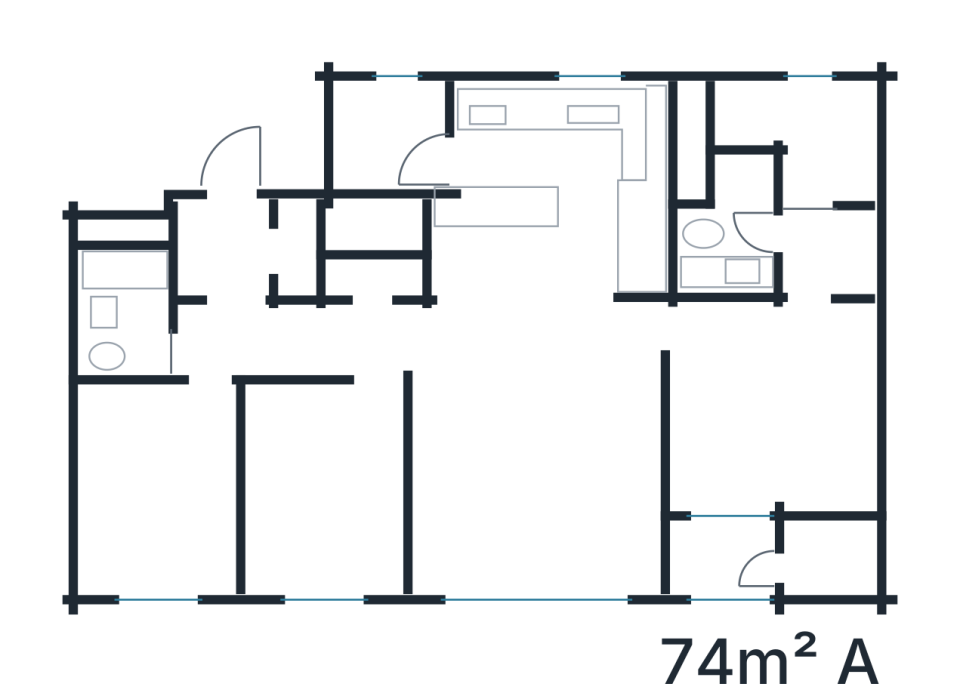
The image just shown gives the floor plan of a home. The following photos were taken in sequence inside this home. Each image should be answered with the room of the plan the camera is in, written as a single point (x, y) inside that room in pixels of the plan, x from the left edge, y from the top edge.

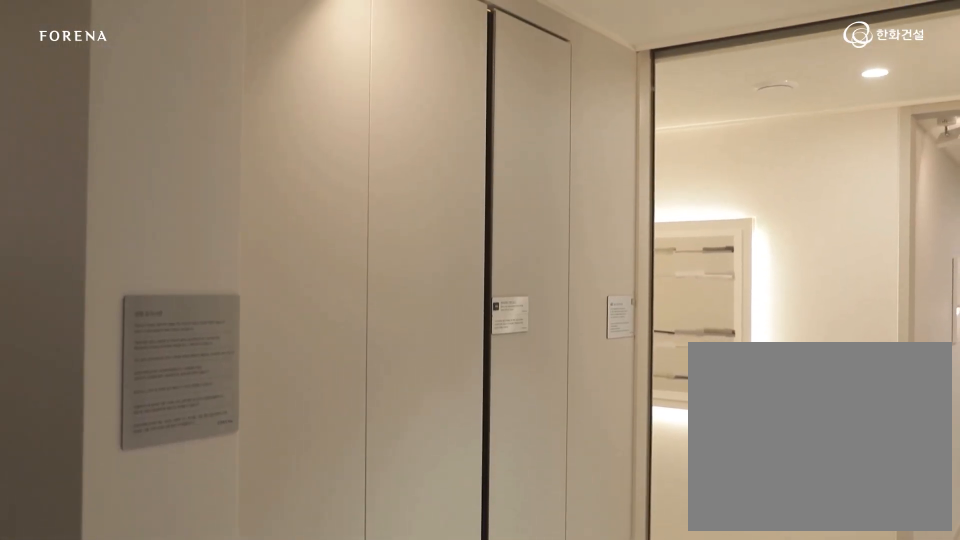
(235, 246)
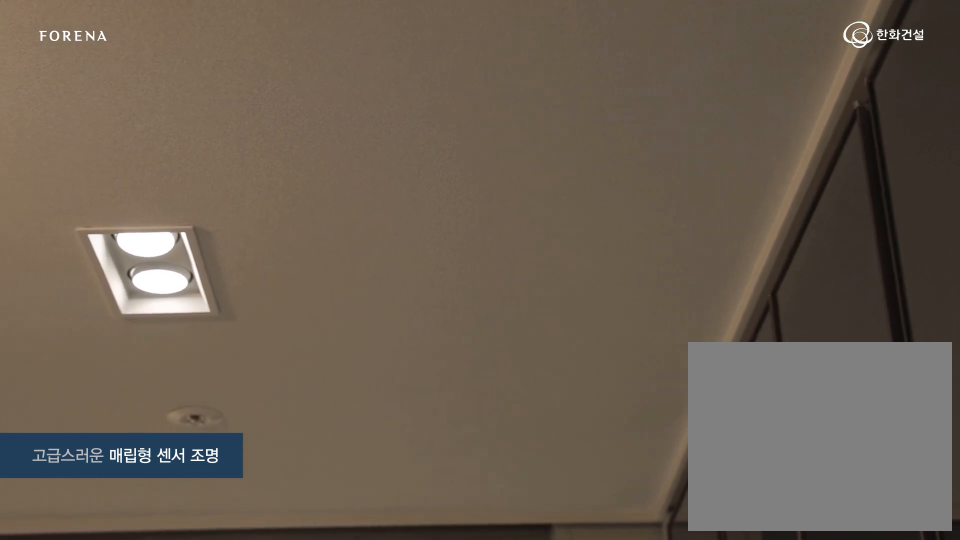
(235, 246)
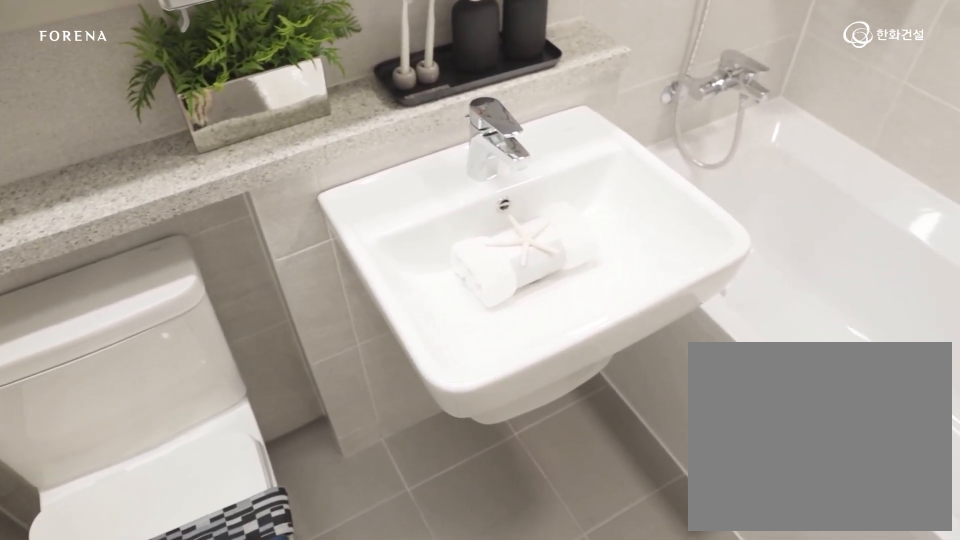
(161, 347)
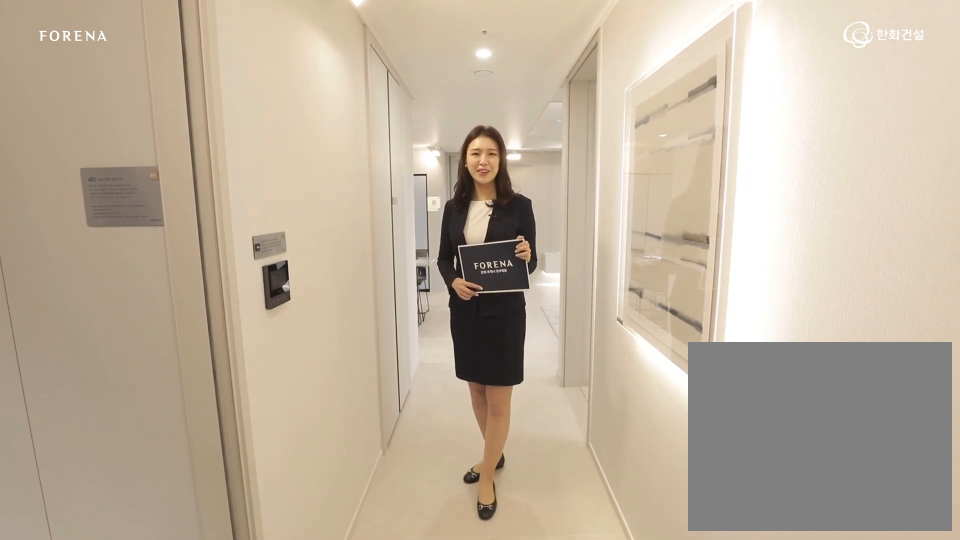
(342, 340)
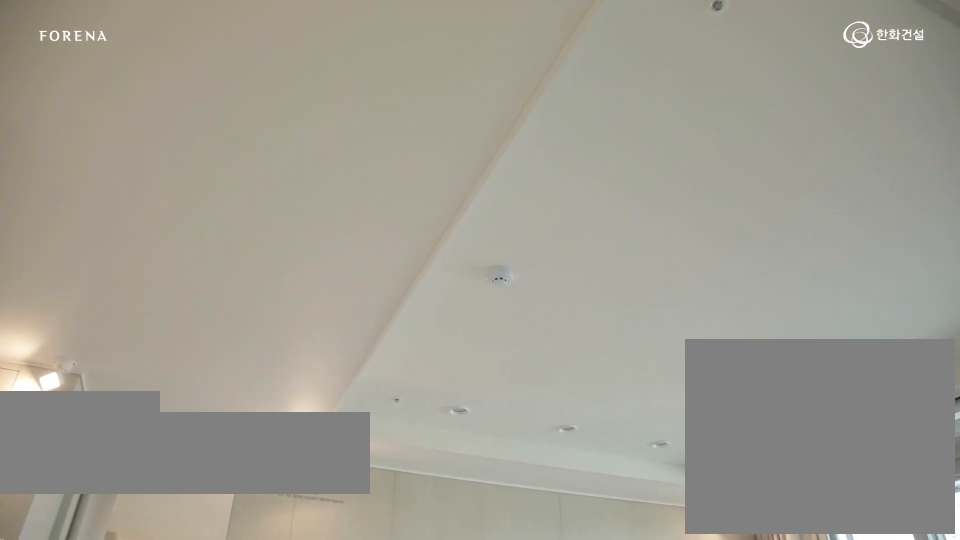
(544, 463)
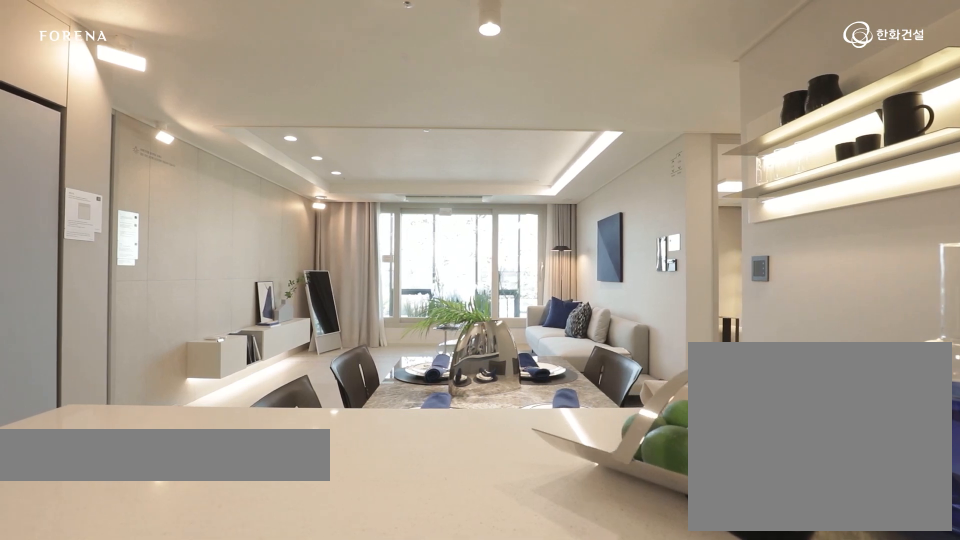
(527, 269)
